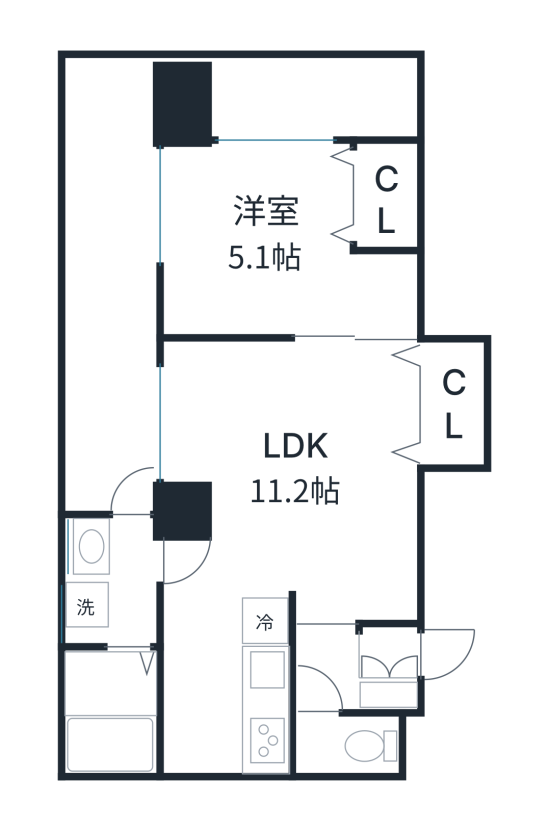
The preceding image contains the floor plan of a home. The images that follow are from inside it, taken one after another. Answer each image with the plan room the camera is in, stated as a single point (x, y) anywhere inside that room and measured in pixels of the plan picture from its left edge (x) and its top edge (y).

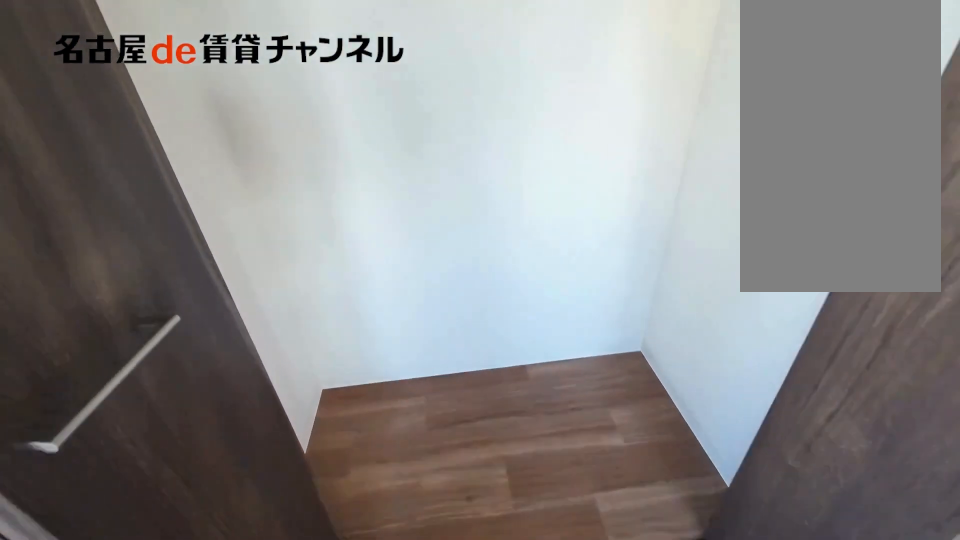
(388, 197)
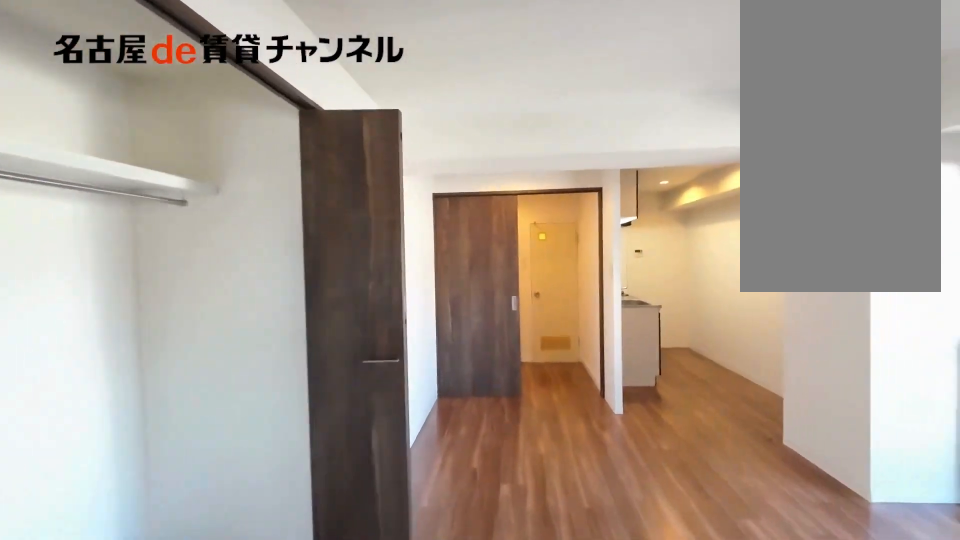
(290, 516)
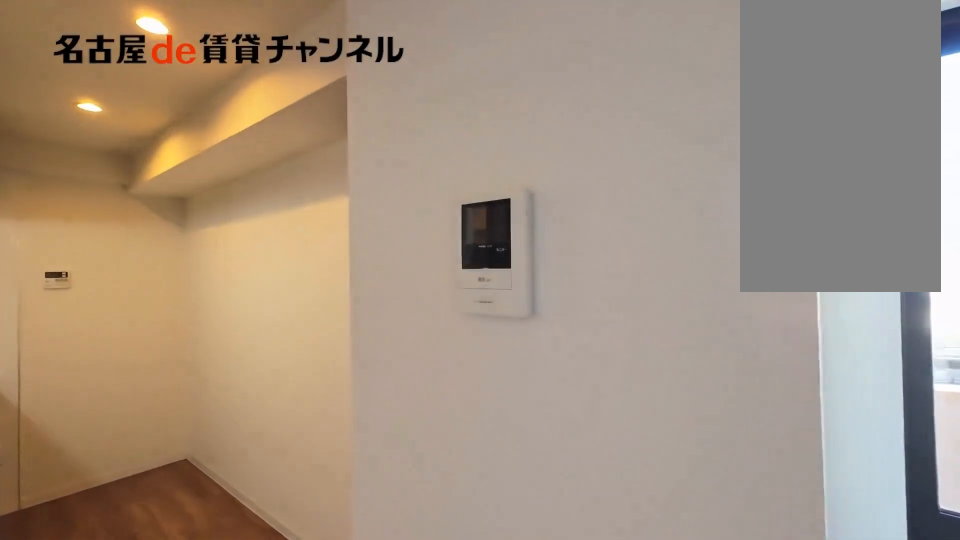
(290, 516)
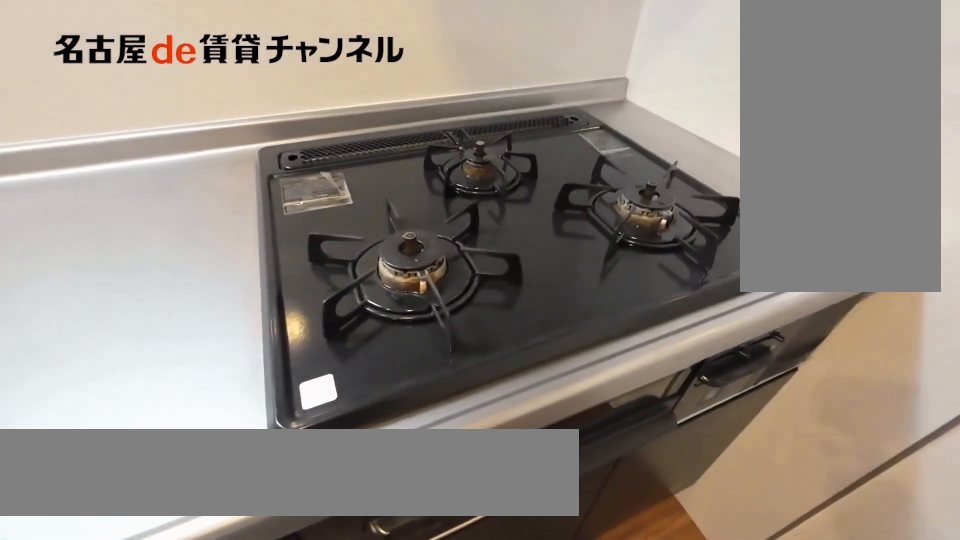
(268, 681)
